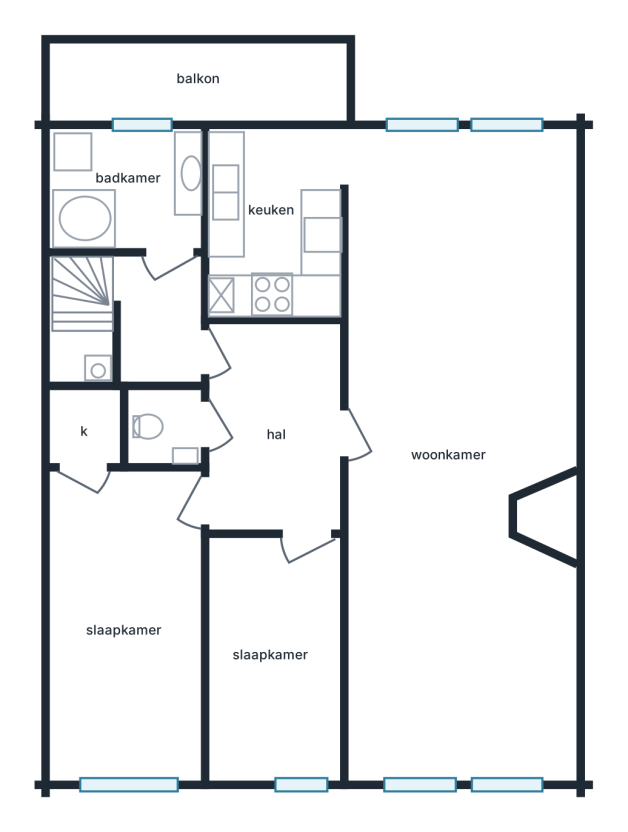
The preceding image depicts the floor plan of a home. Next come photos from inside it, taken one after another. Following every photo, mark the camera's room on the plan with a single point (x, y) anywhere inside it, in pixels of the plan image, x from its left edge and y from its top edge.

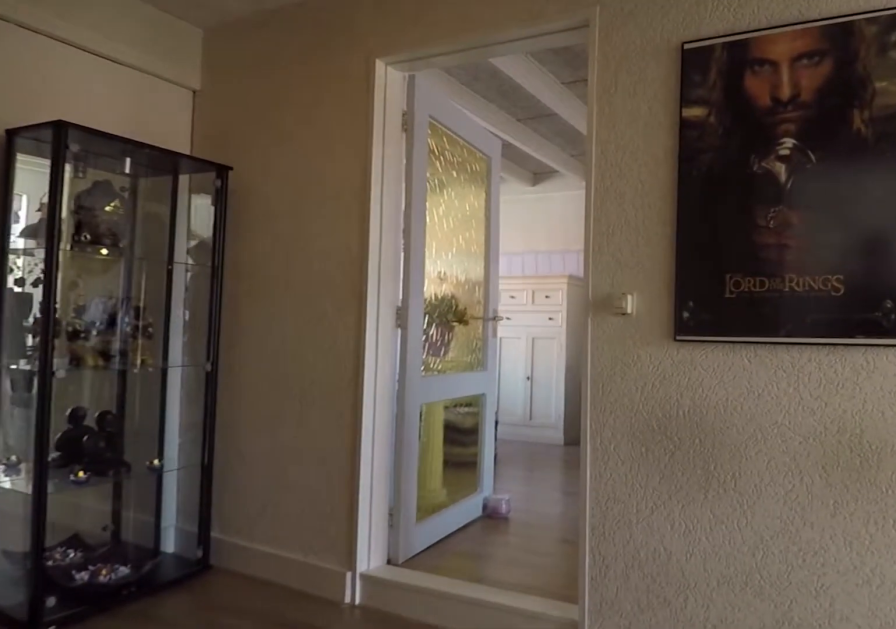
(275, 428)
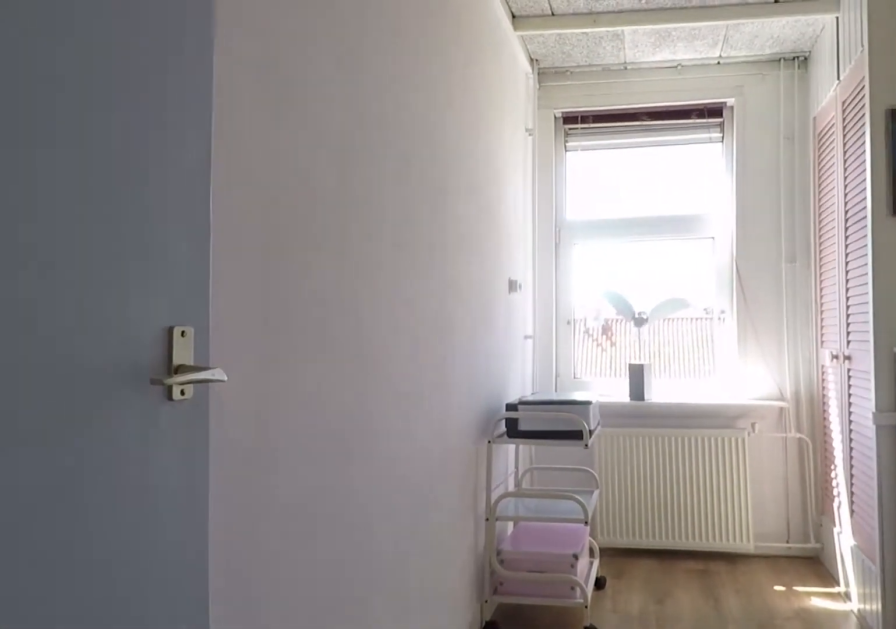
(275, 658)
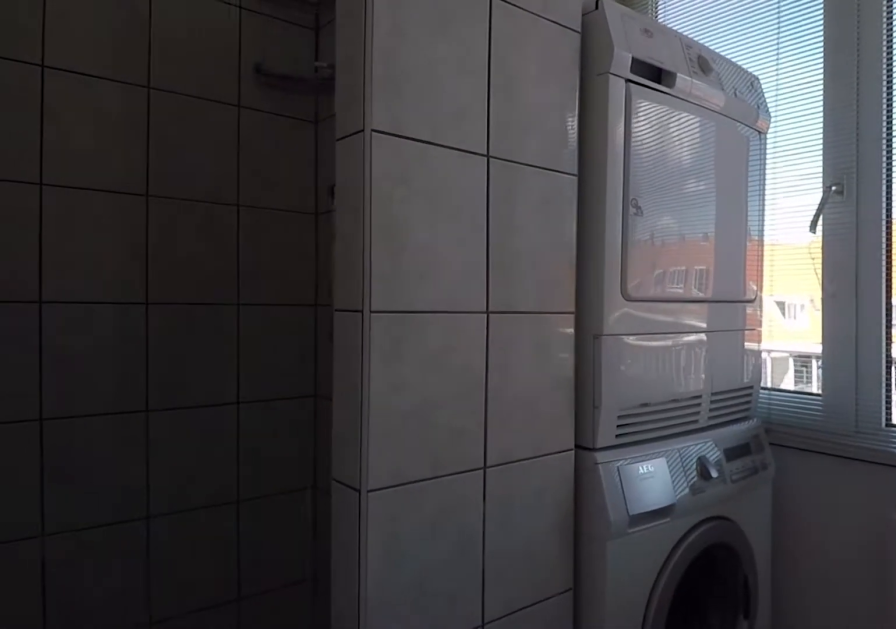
(127, 190)
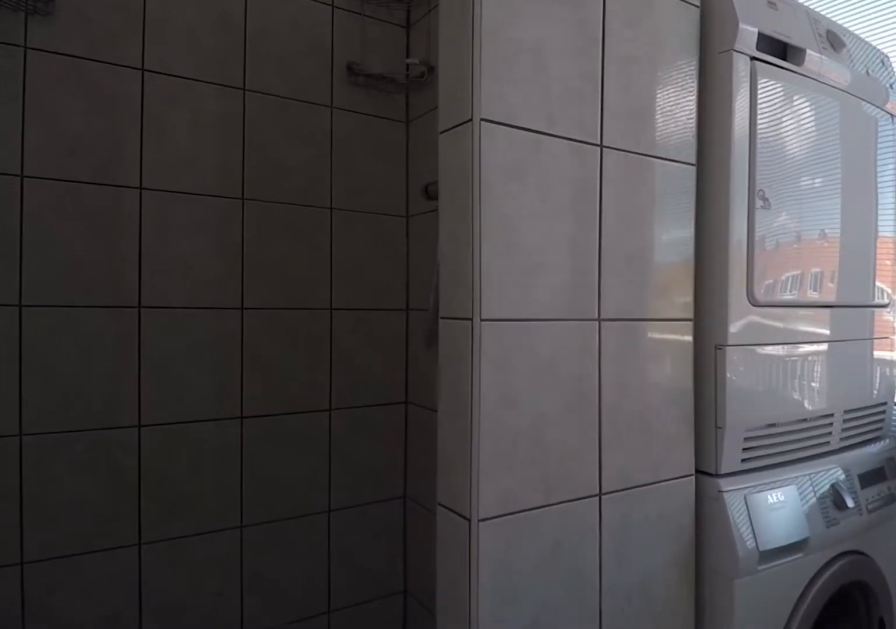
(127, 190)
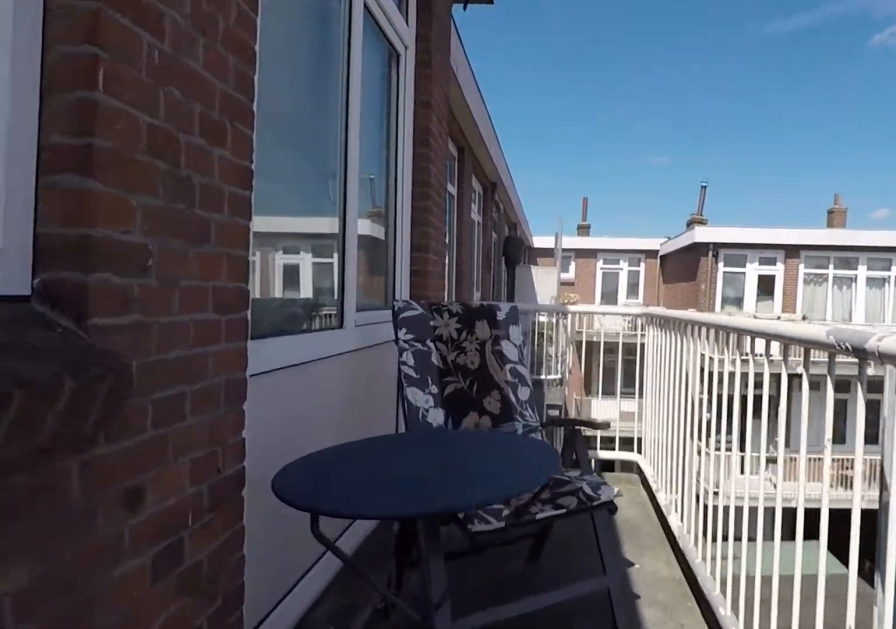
(202, 78)
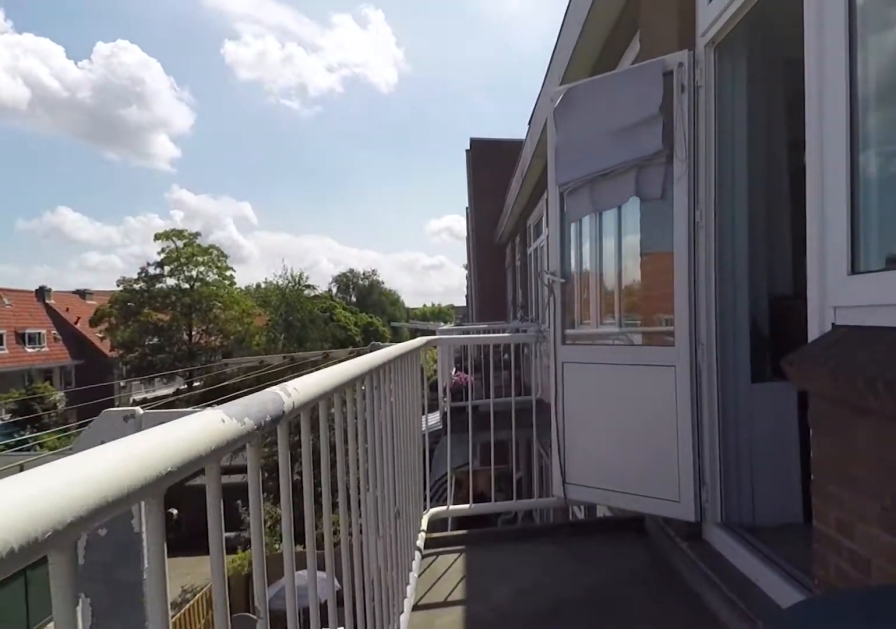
(202, 78)
